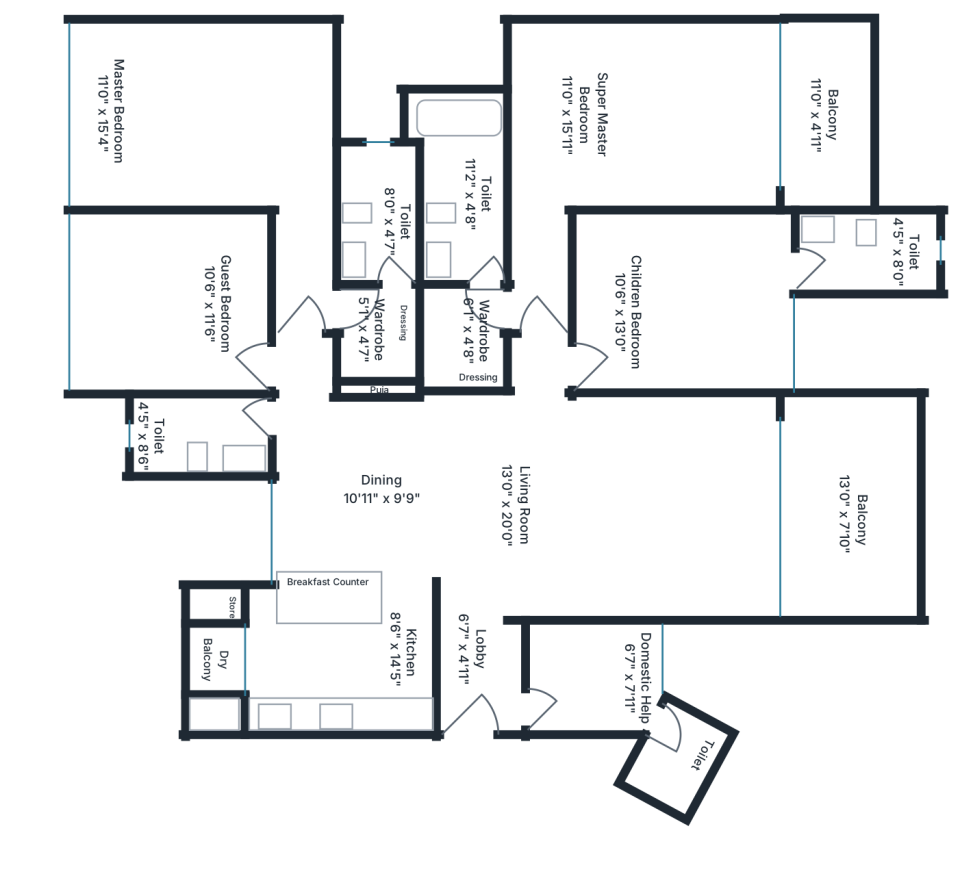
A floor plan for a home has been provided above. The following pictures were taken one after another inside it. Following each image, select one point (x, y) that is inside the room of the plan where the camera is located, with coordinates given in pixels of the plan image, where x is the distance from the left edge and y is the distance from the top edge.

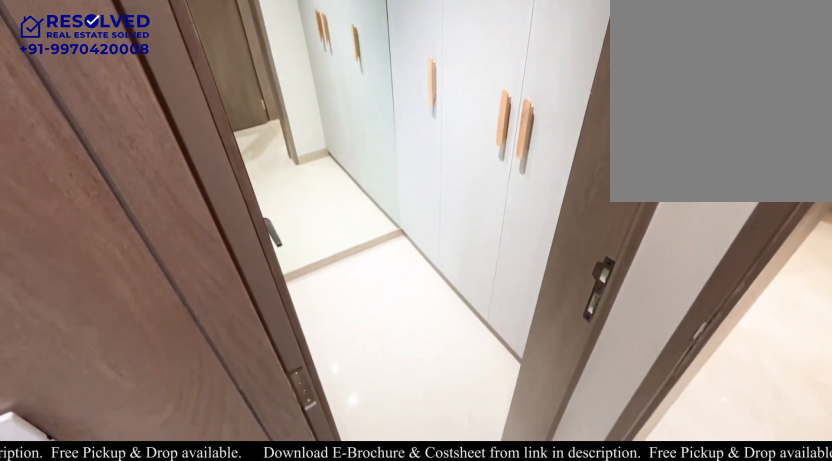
(378, 334)
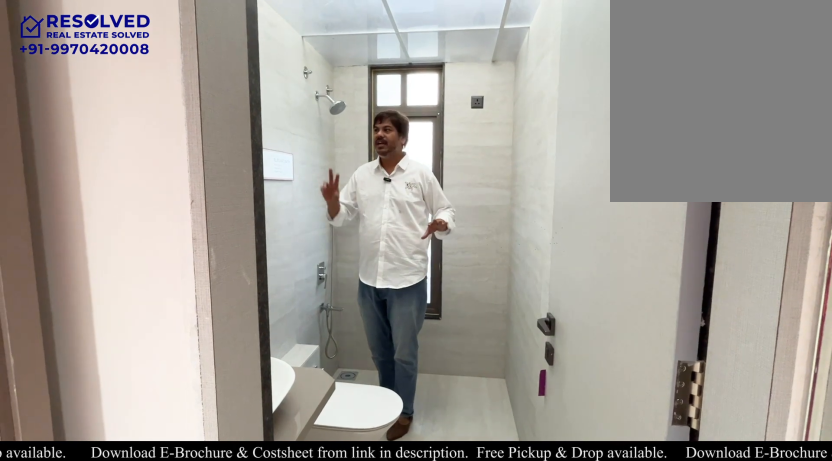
(378, 215)
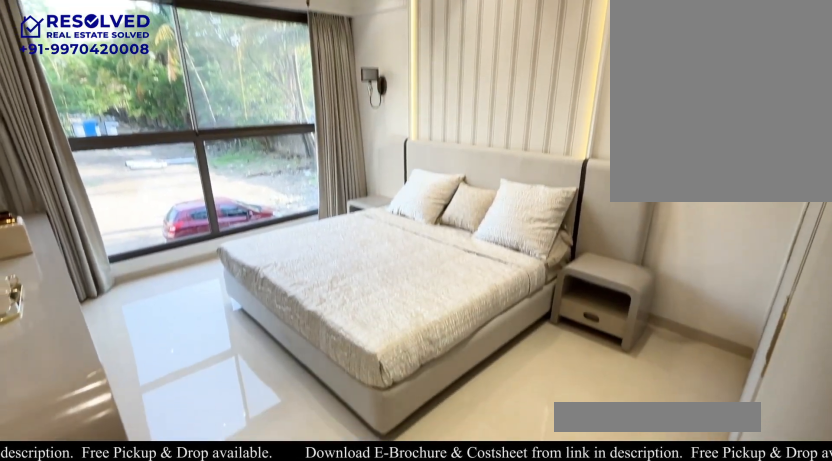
(218, 134)
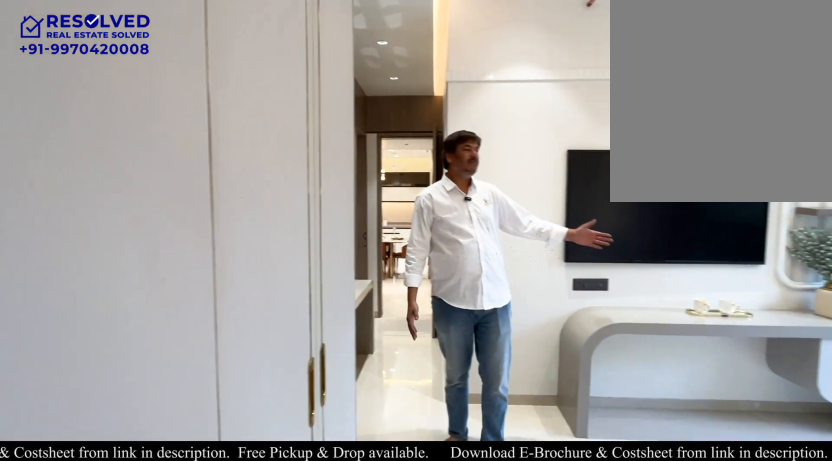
(219, 134)
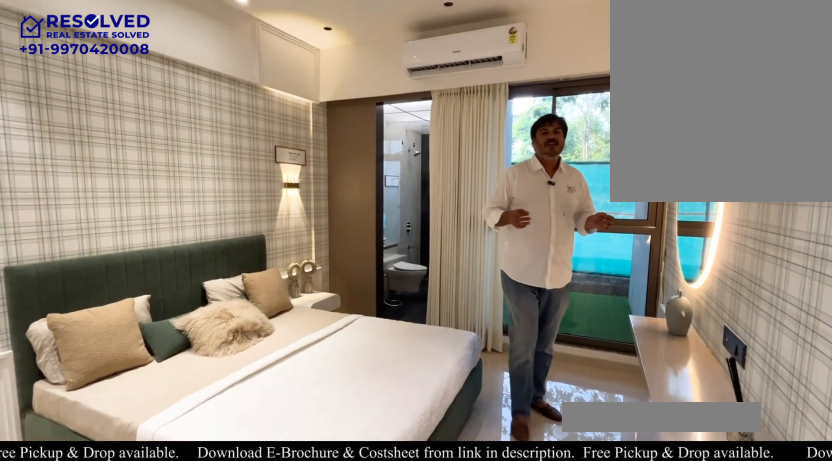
(684, 301)
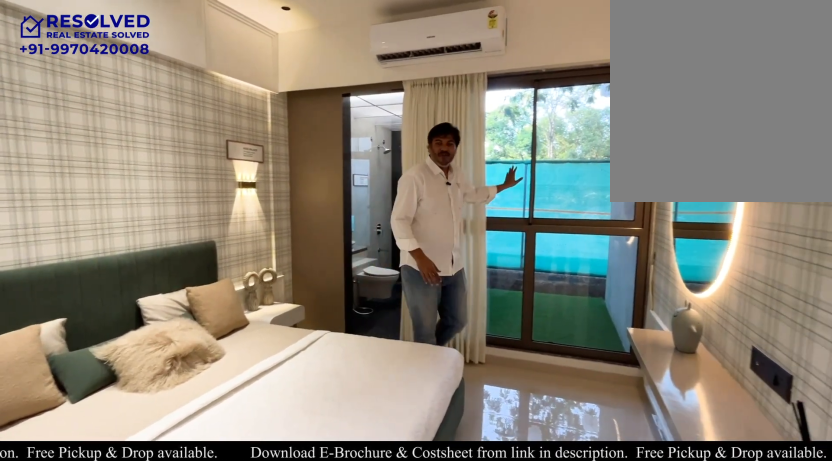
(684, 301)
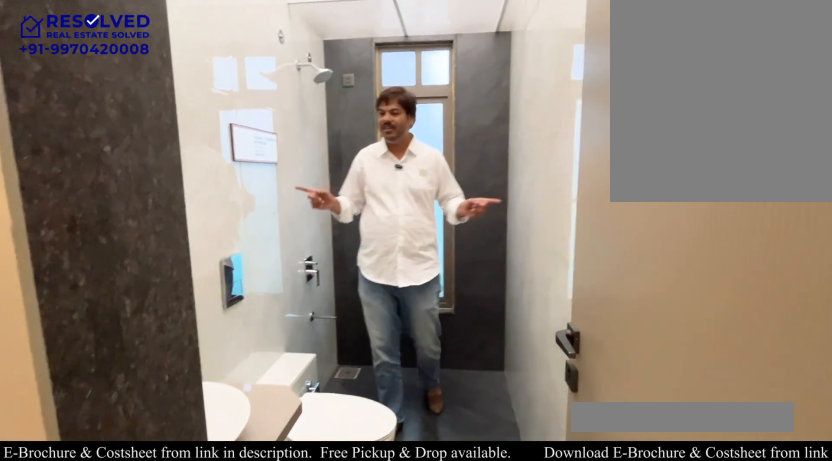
(862, 250)
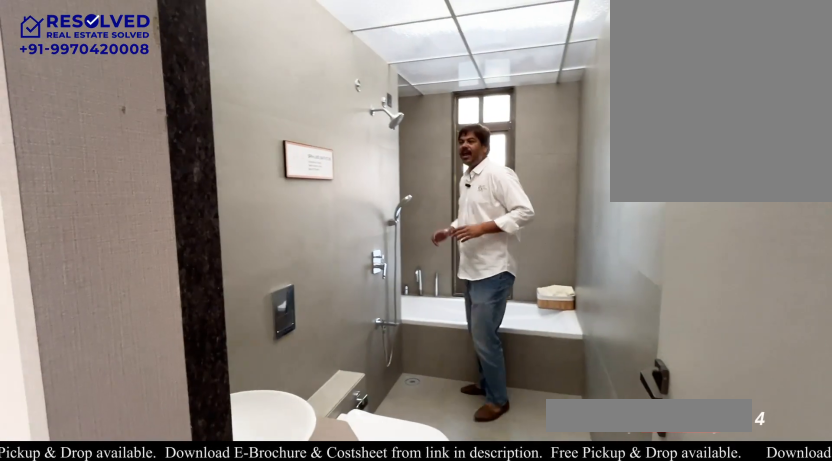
(462, 184)
